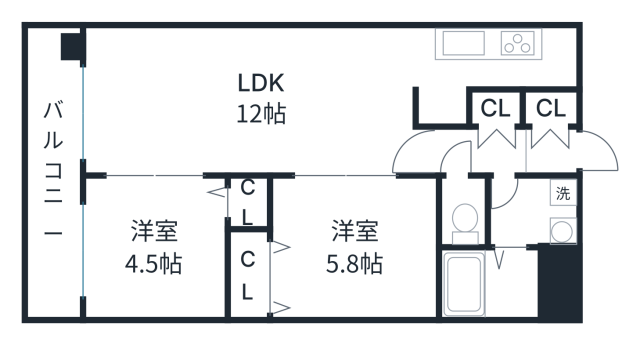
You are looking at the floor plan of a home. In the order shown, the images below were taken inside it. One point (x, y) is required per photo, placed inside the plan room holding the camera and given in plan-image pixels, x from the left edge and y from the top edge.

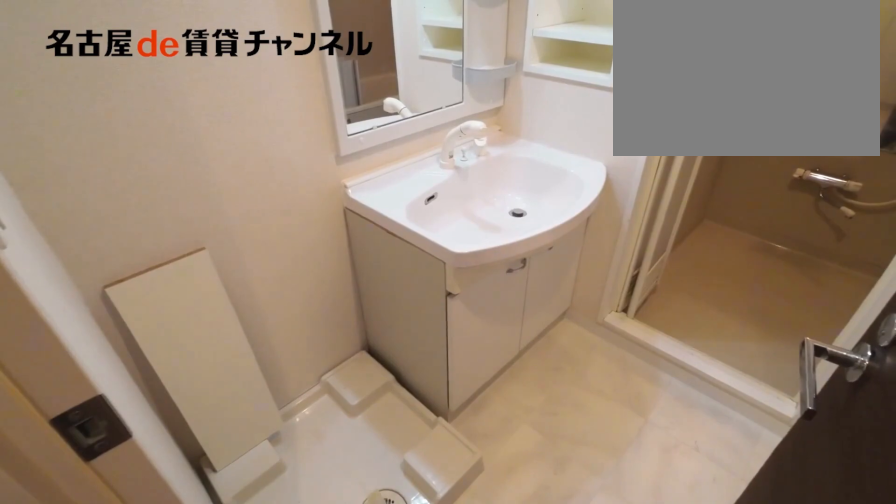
(534, 212)
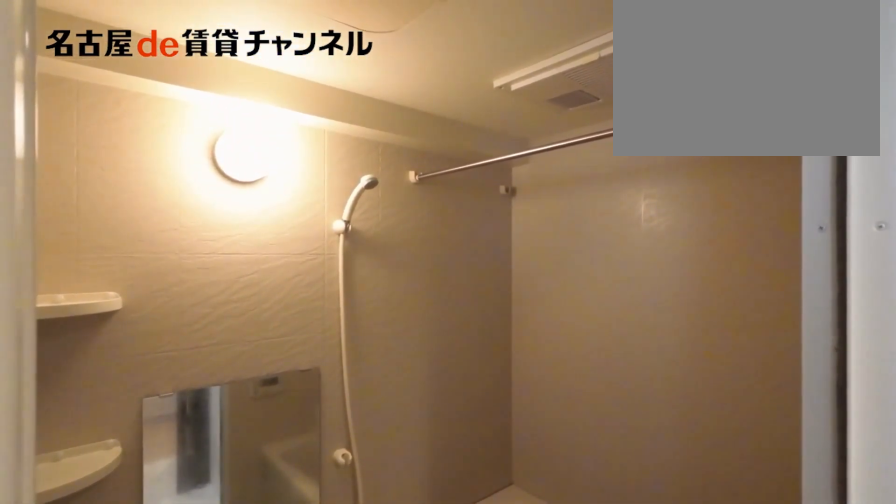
(487, 282)
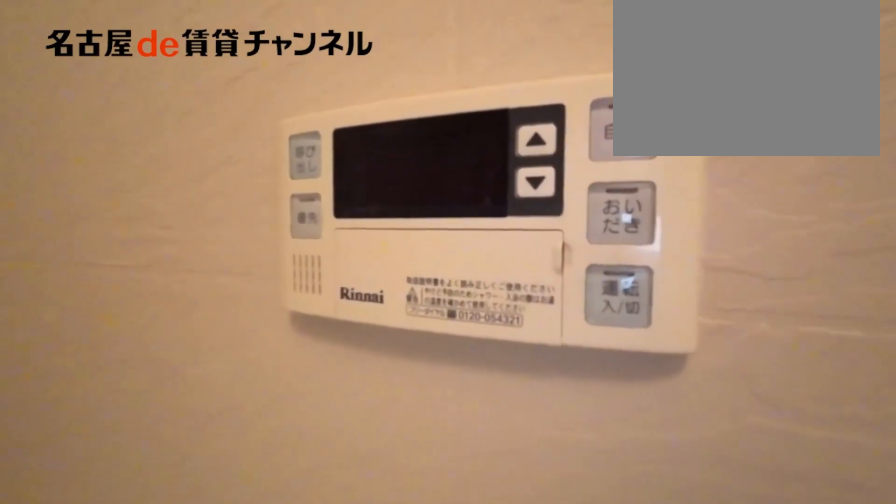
(487, 282)
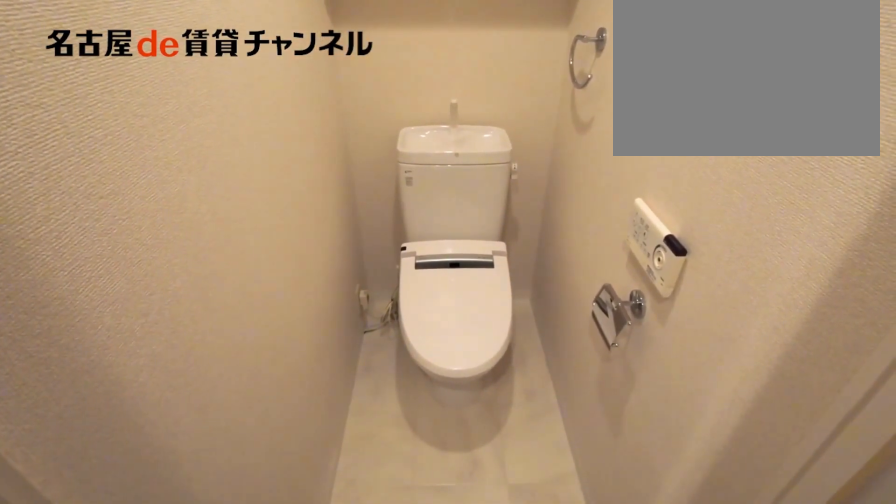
(463, 211)
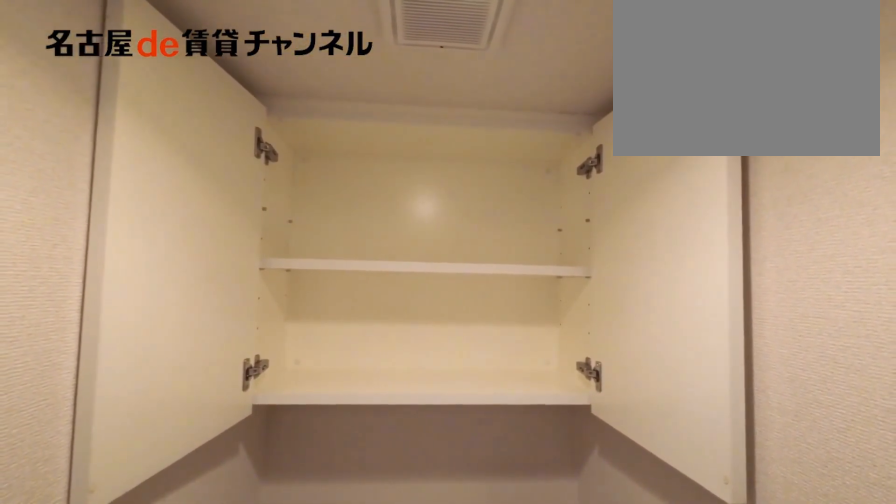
(463, 211)
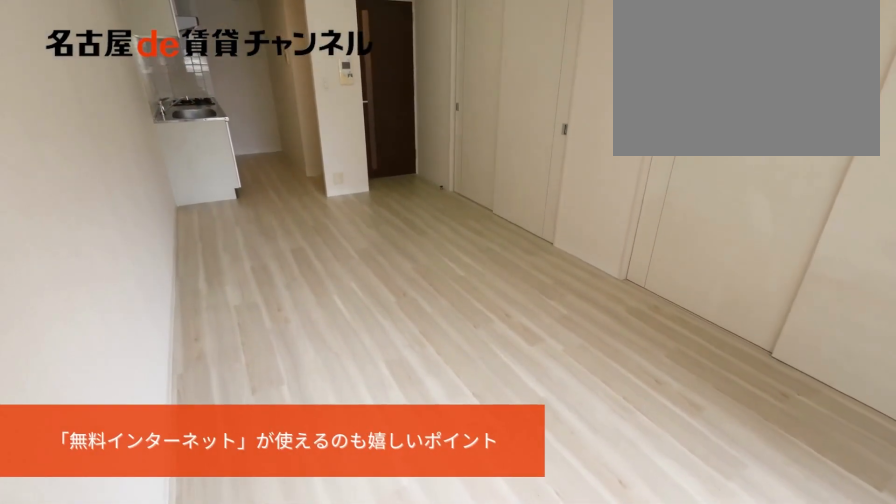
(257, 100)
